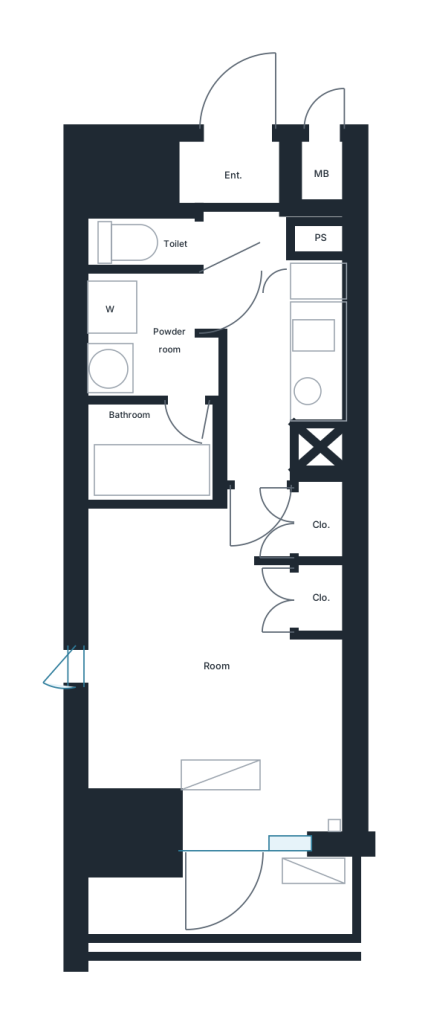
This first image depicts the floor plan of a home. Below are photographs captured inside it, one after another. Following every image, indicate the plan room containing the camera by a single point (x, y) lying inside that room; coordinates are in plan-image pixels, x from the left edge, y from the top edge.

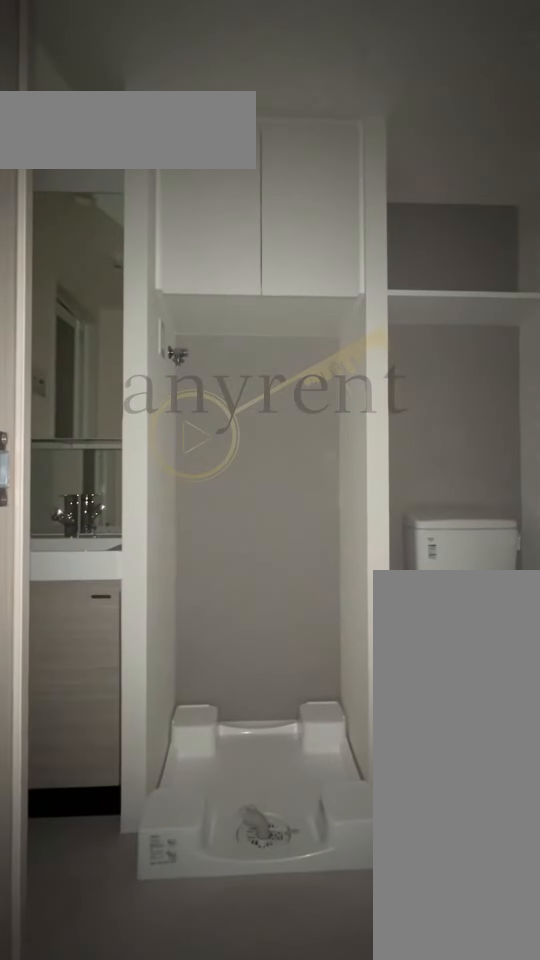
(123, 306)
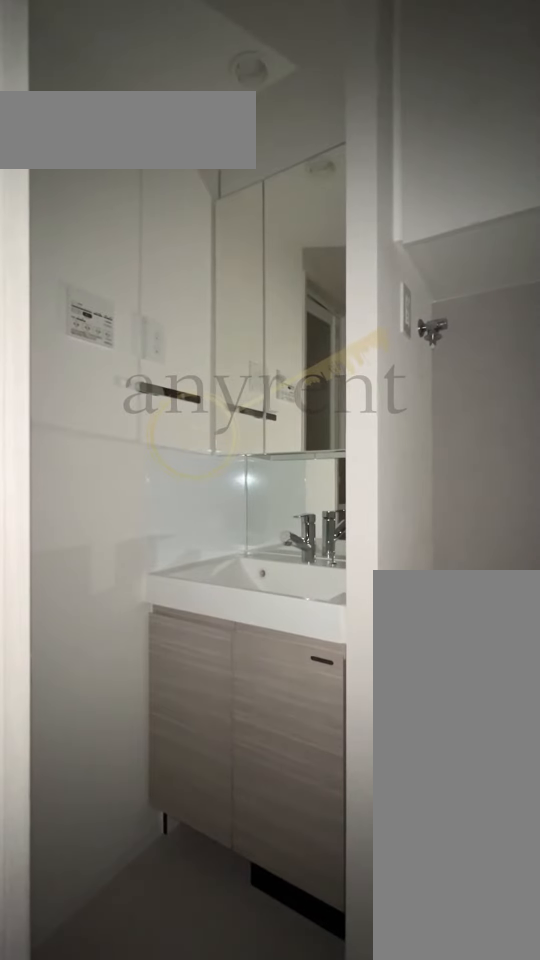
(109, 368)
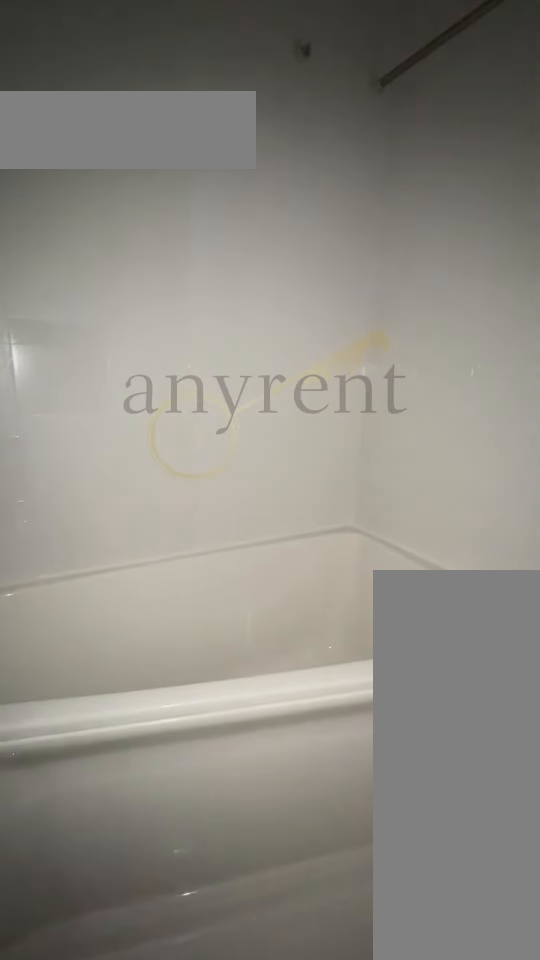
(151, 450)
